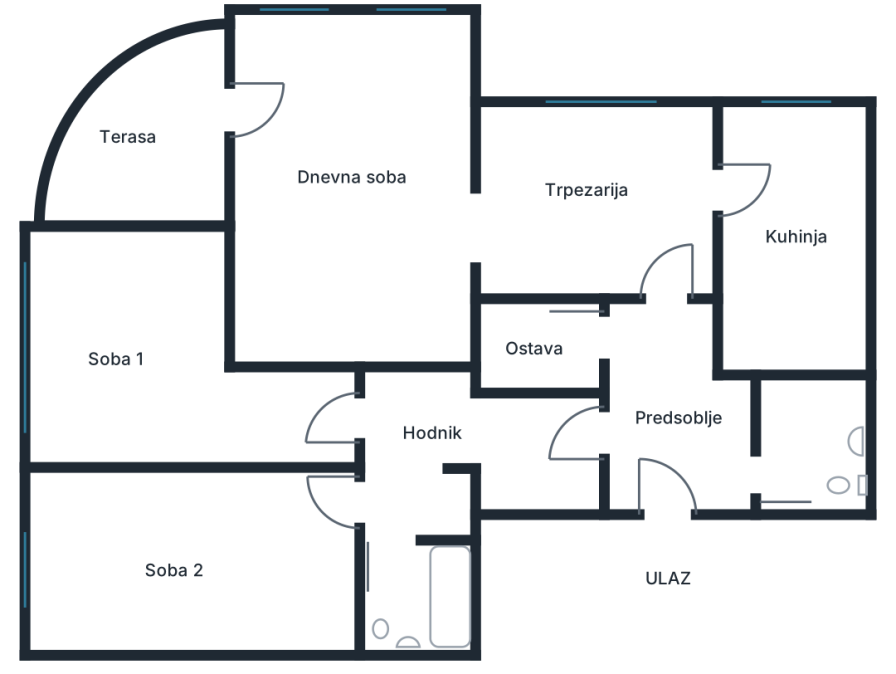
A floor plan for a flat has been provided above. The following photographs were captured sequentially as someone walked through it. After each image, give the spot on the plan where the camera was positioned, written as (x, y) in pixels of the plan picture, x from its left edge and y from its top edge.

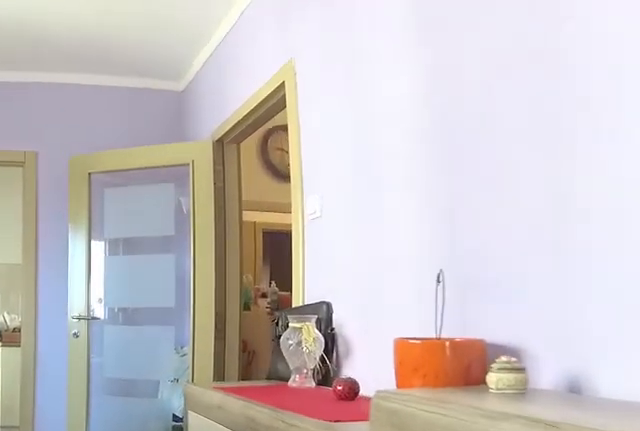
(496, 231)
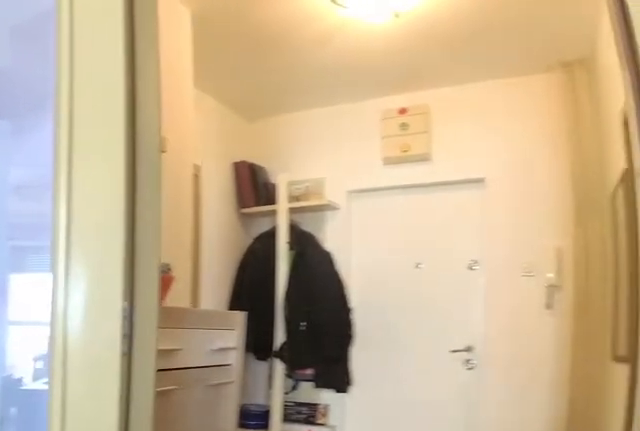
(632, 234)
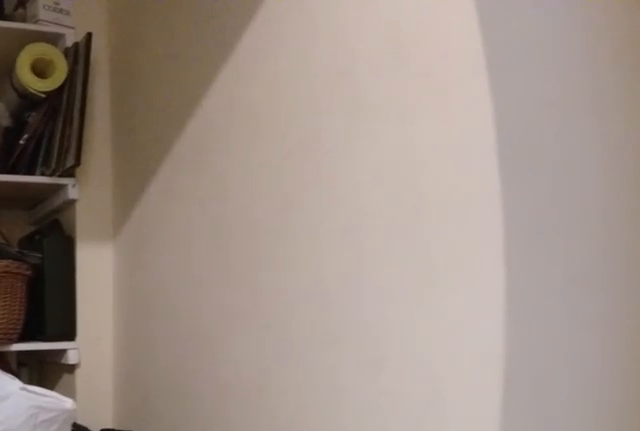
(630, 337)
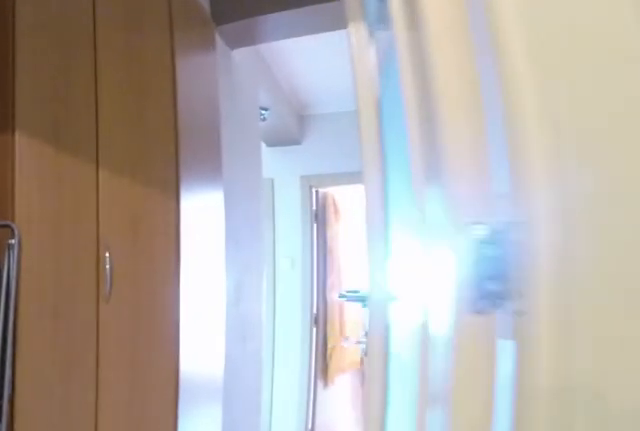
(659, 357)
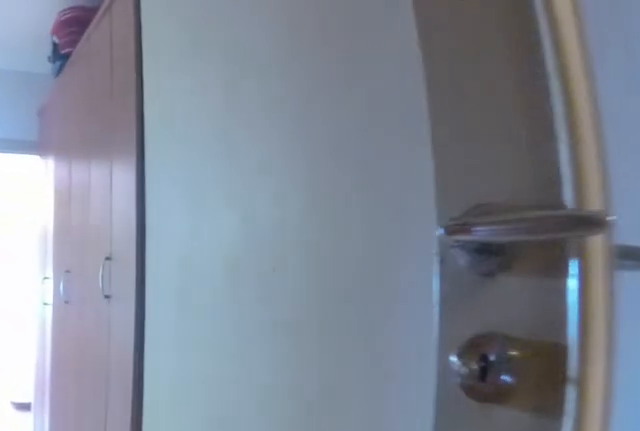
(612, 447)
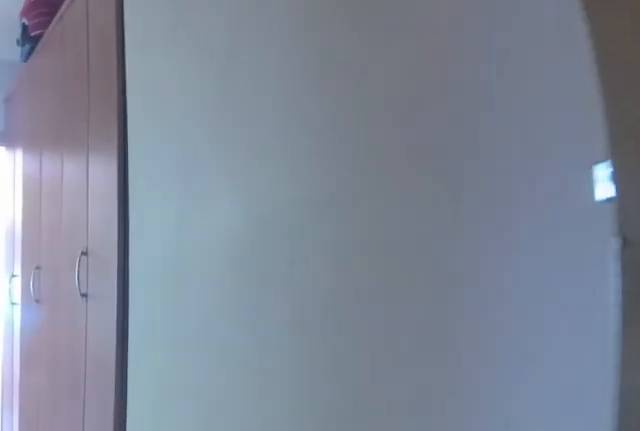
(602, 447)
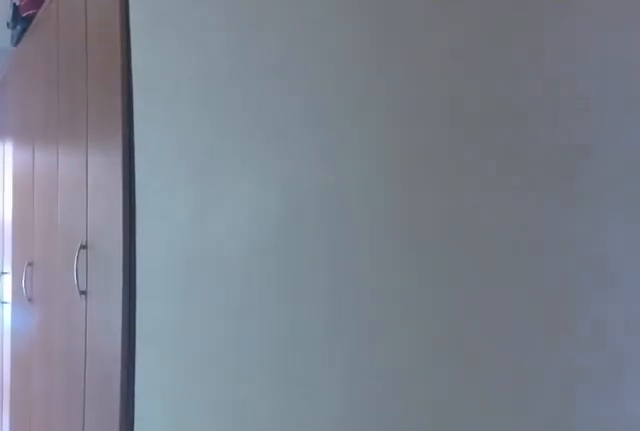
(593, 447)
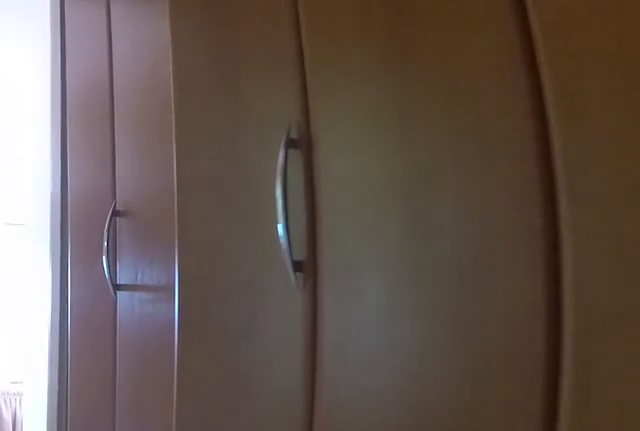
(495, 433)
